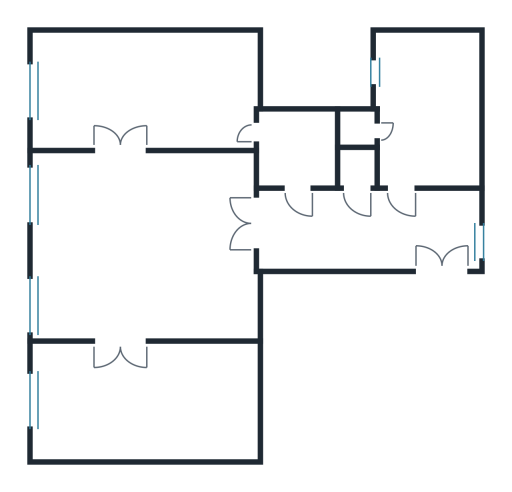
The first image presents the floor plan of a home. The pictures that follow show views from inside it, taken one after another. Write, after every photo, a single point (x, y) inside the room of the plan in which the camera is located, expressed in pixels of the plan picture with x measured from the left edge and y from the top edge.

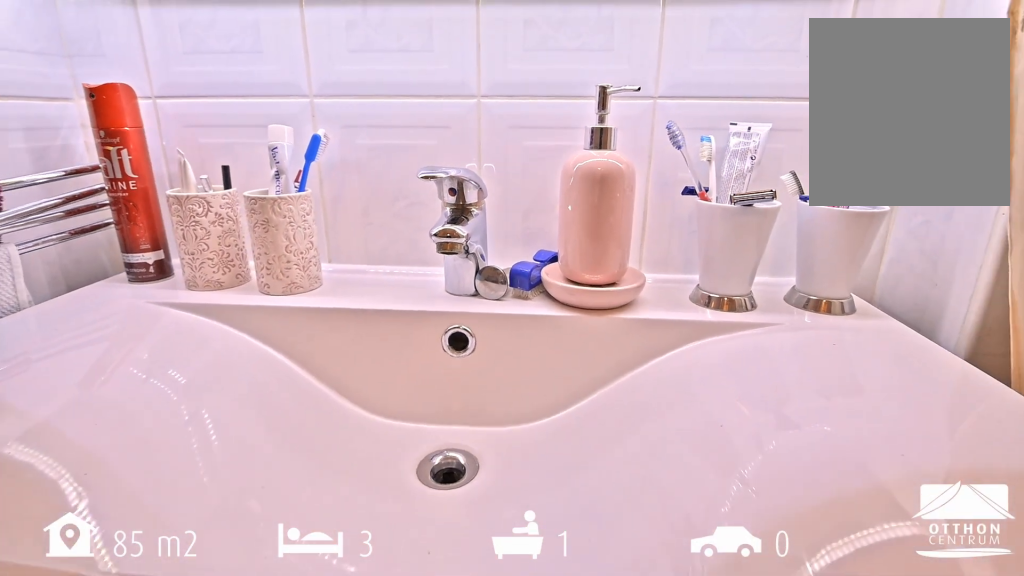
(302, 153)
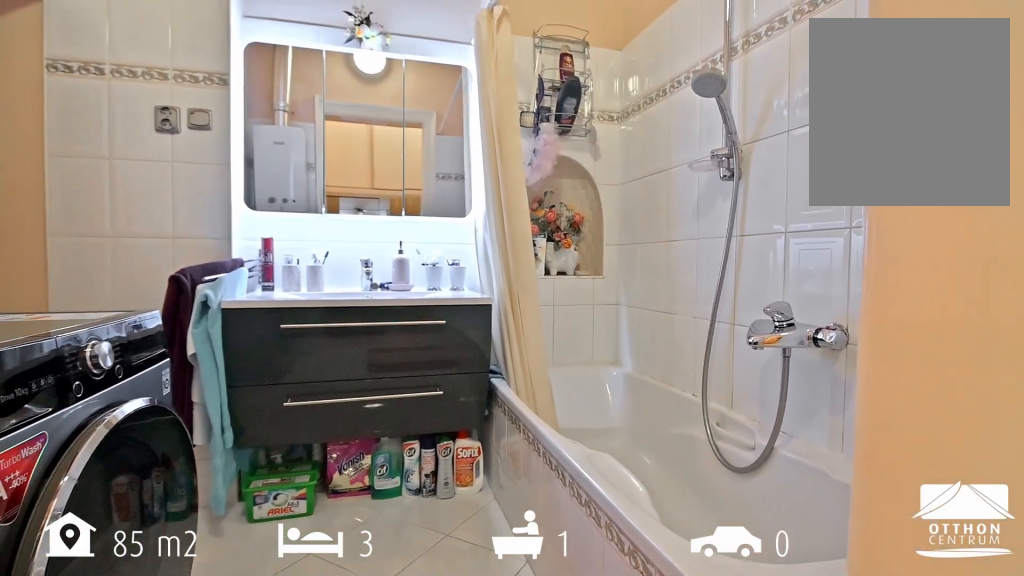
(302, 152)
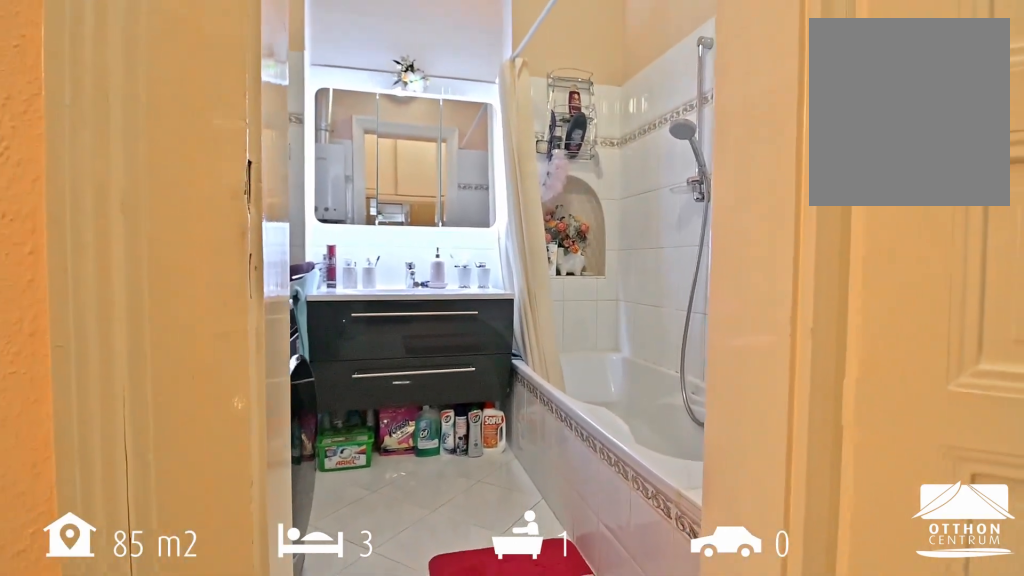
(272, 168)
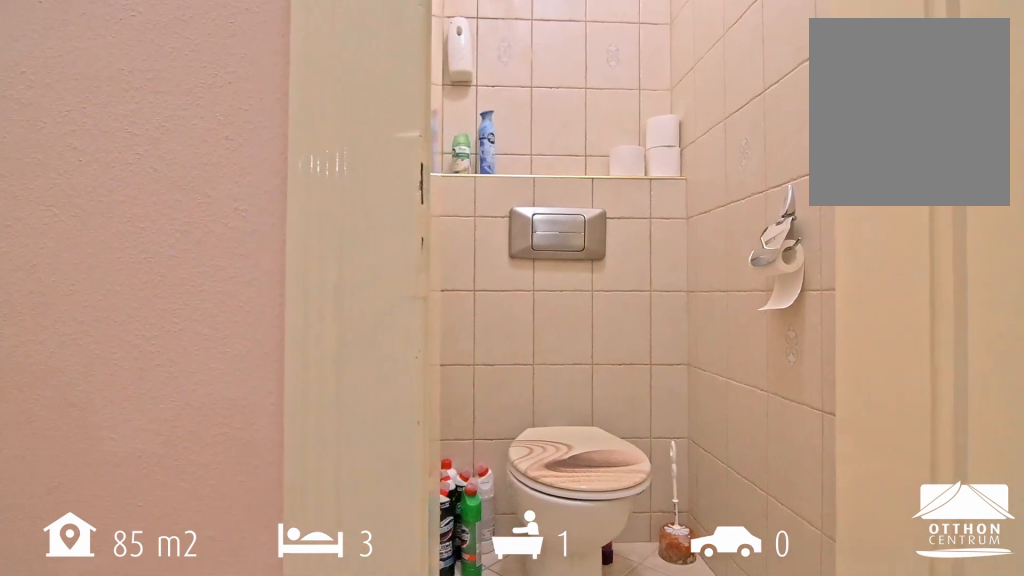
(361, 157)
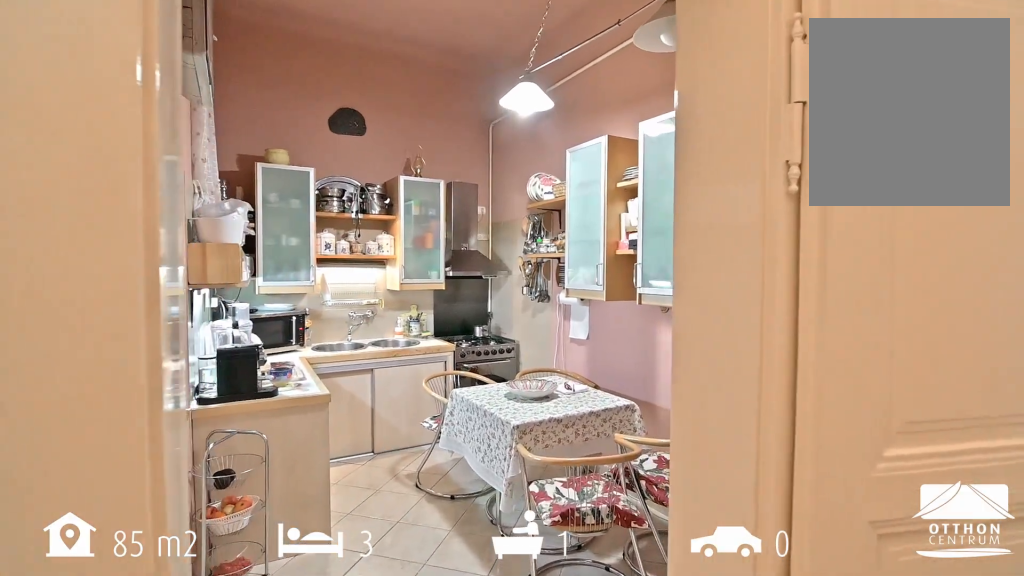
(435, 103)
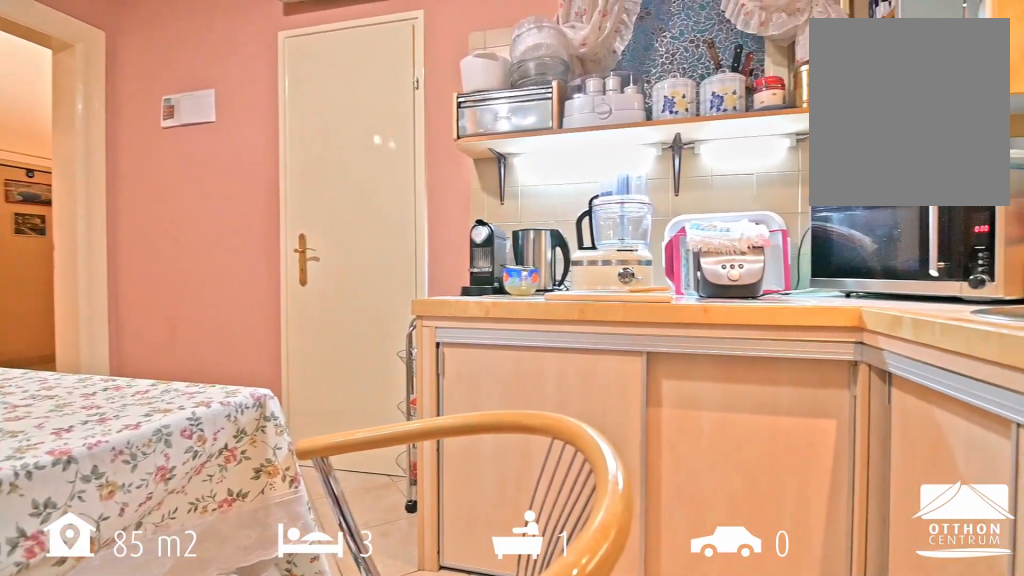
(436, 103)
